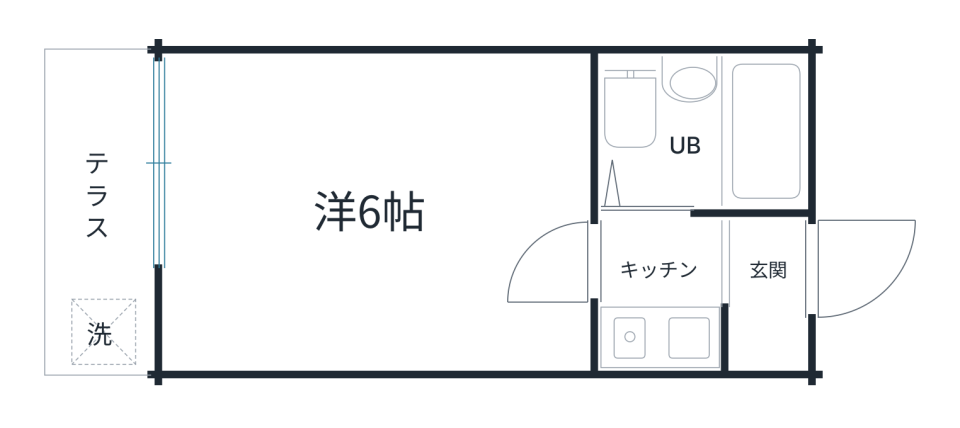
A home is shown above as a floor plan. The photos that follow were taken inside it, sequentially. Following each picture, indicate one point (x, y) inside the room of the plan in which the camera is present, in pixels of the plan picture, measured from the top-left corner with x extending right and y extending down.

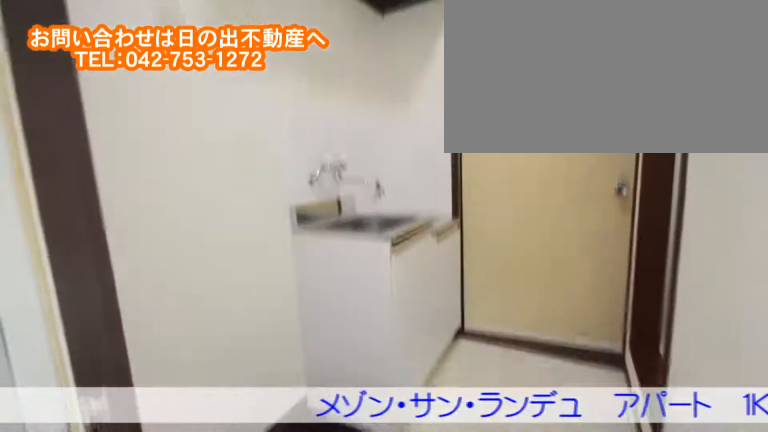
(736, 267)
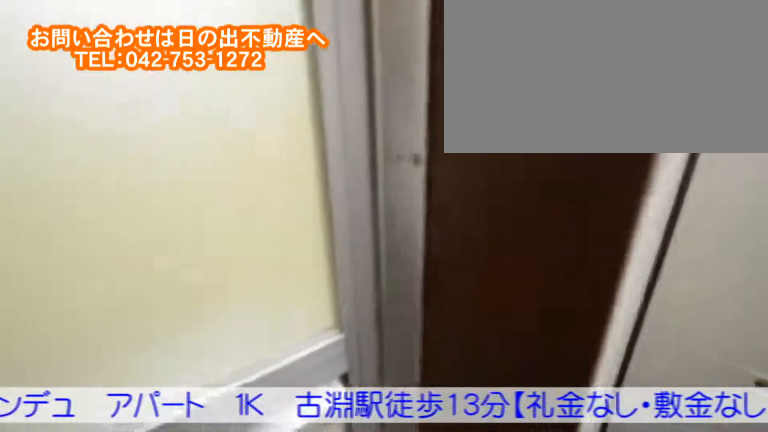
(736, 267)
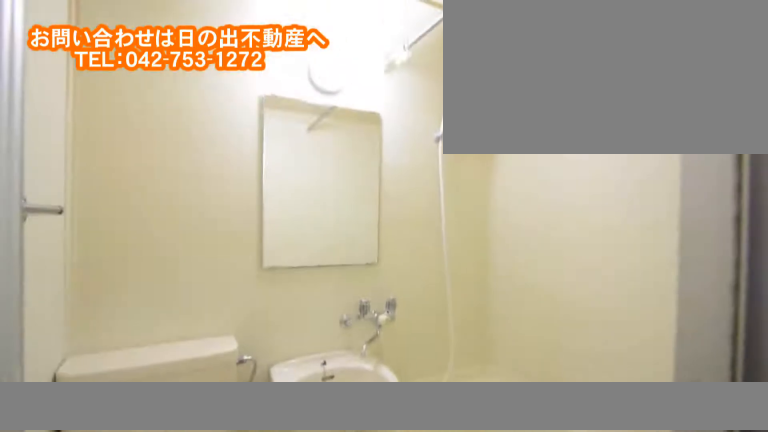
(747, 137)
